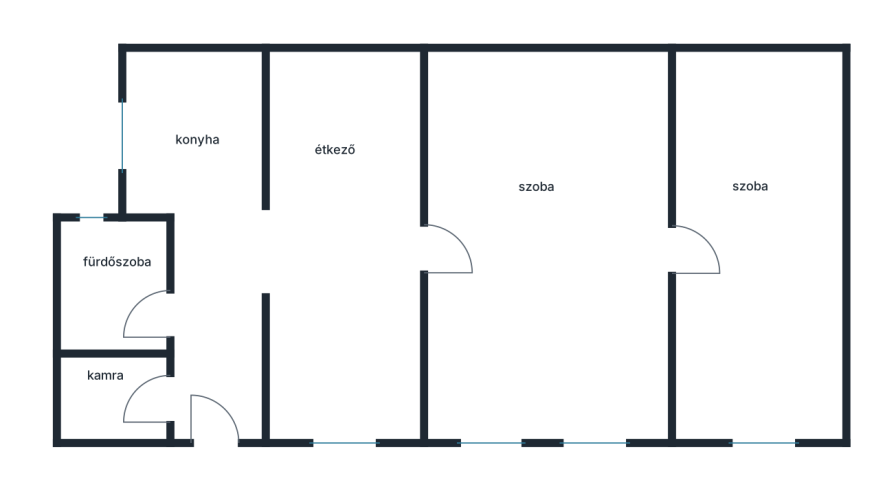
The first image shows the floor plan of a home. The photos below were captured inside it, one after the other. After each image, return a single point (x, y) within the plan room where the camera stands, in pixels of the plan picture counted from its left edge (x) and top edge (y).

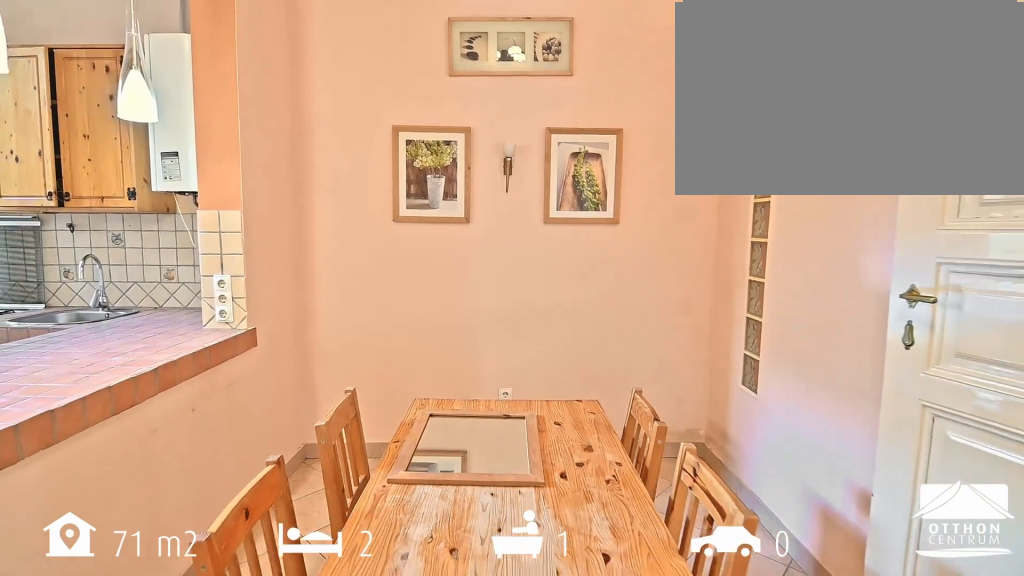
(345, 257)
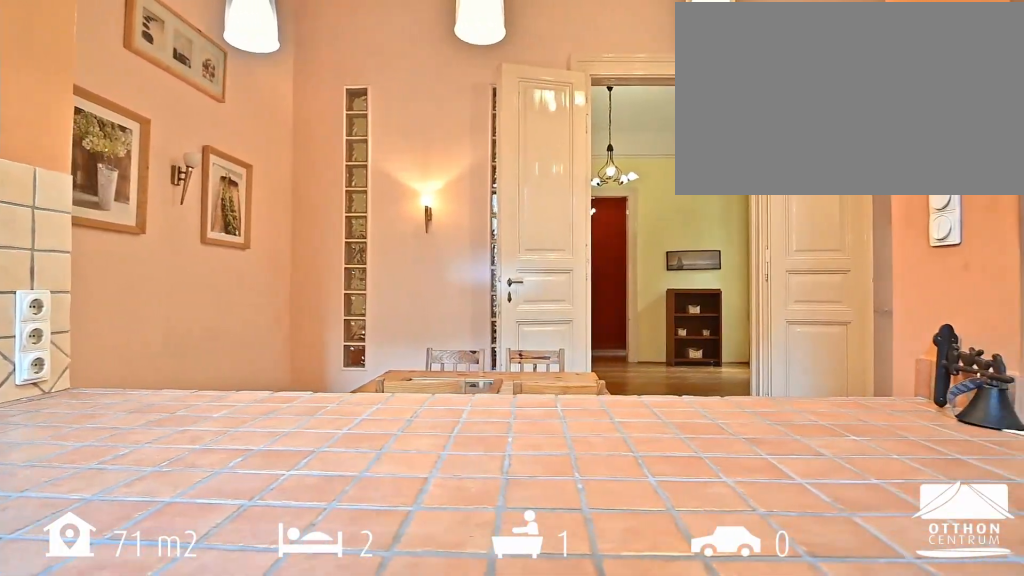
(196, 139)
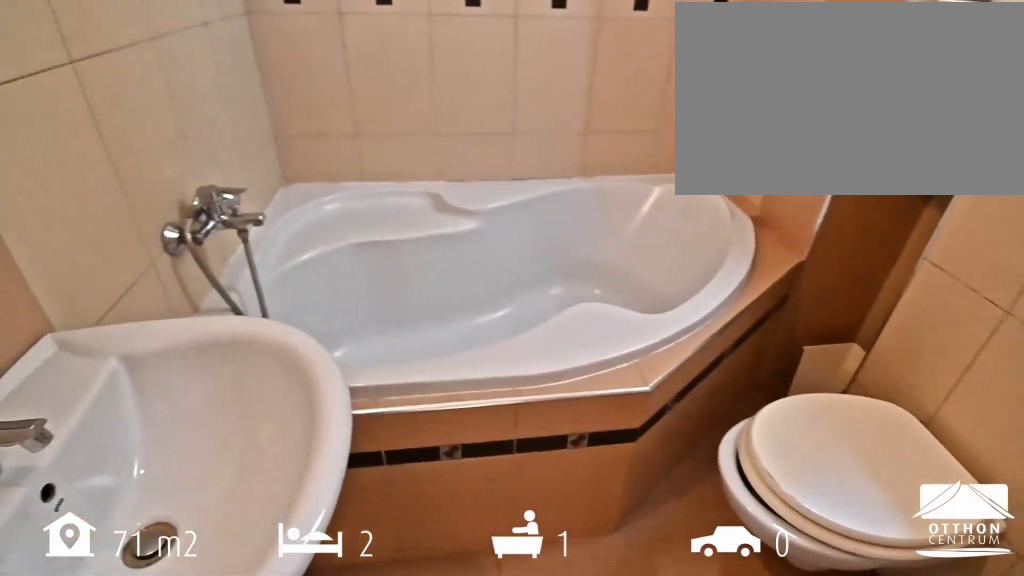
(118, 283)
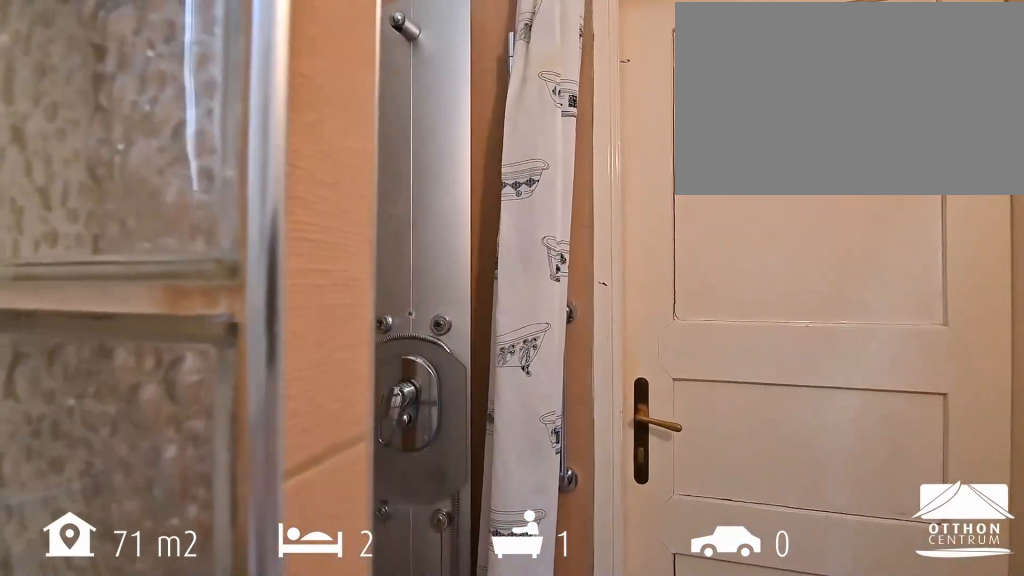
(118, 283)
